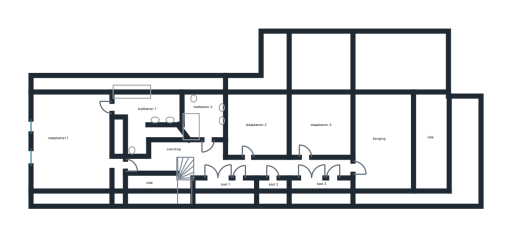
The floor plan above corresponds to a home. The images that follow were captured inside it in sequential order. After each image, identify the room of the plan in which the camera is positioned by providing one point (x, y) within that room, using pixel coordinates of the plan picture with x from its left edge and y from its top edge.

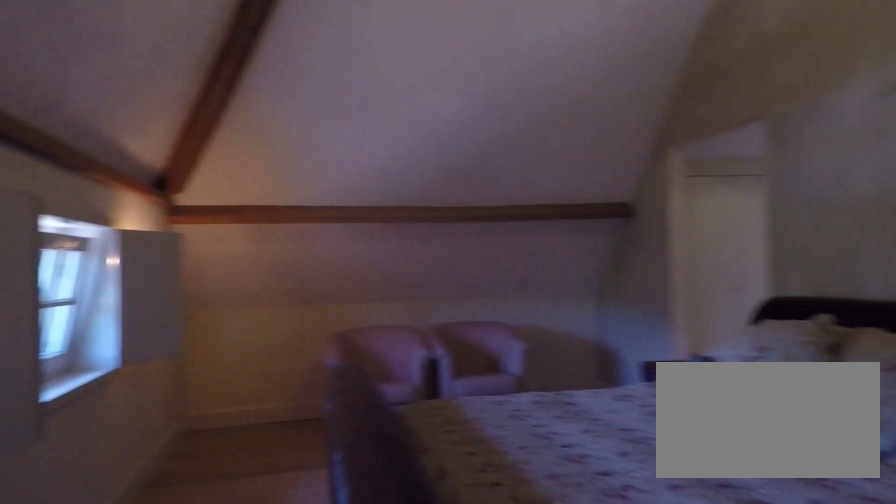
(76, 143)
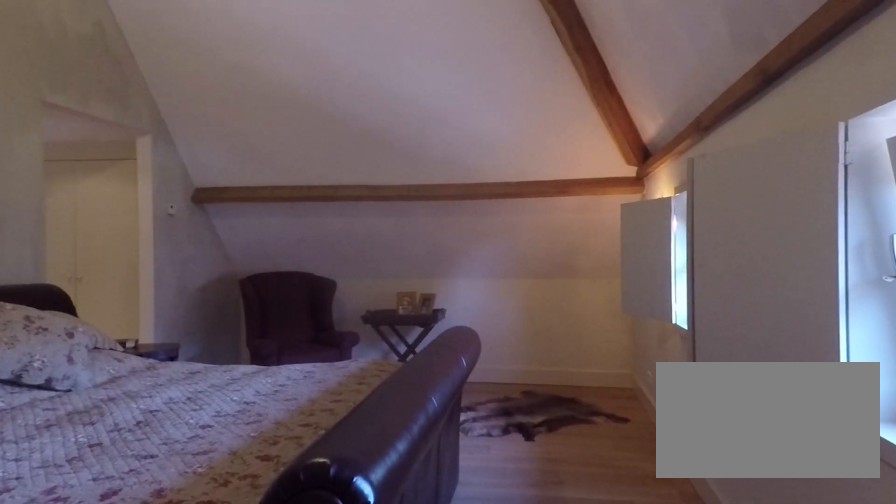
(76, 143)
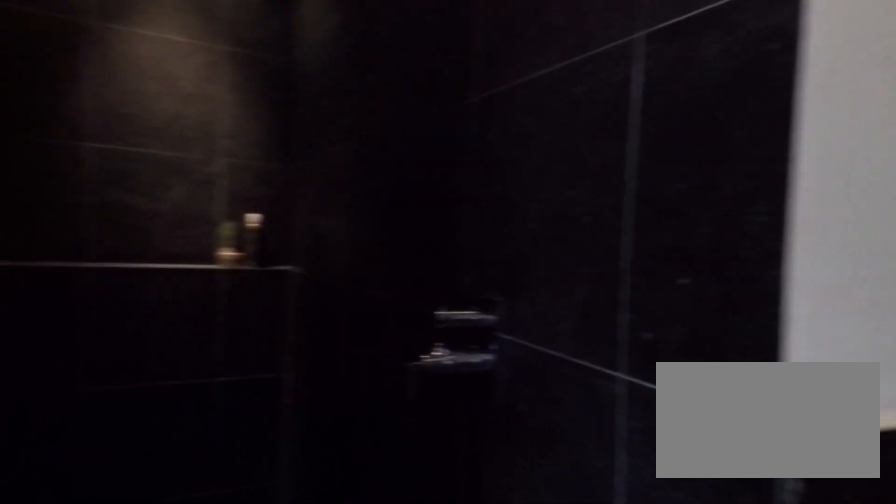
(147, 114)
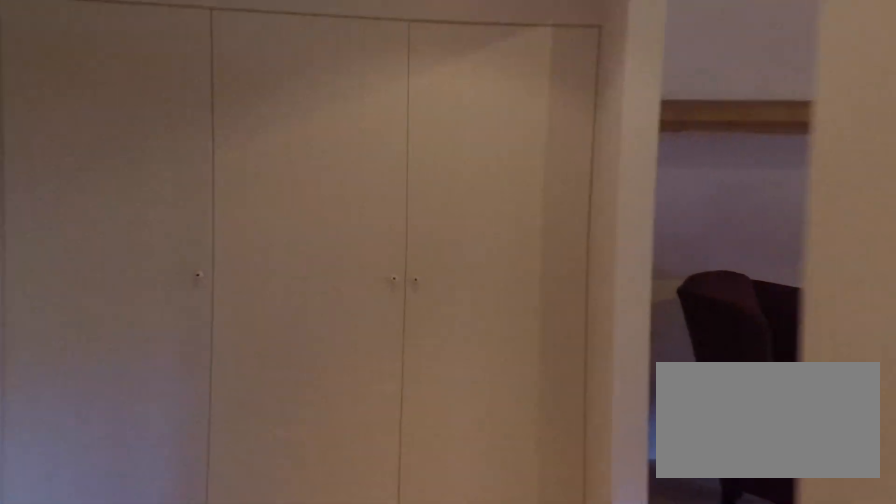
(76, 143)
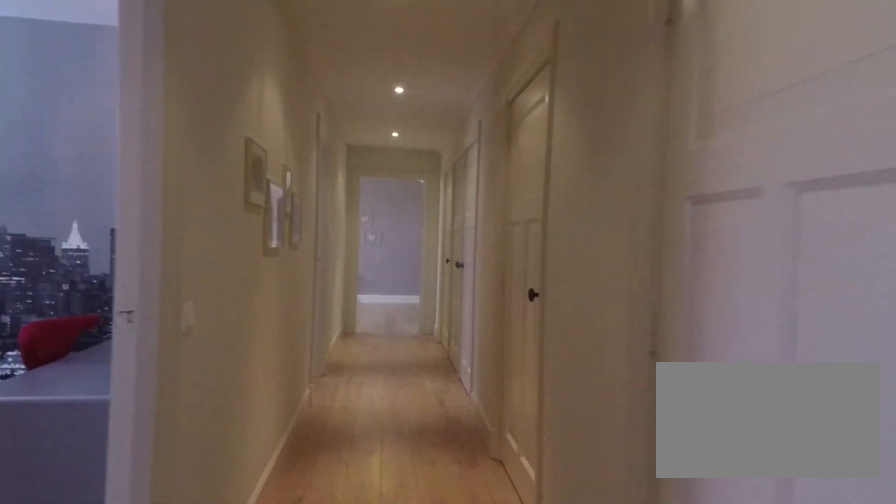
(228, 162)
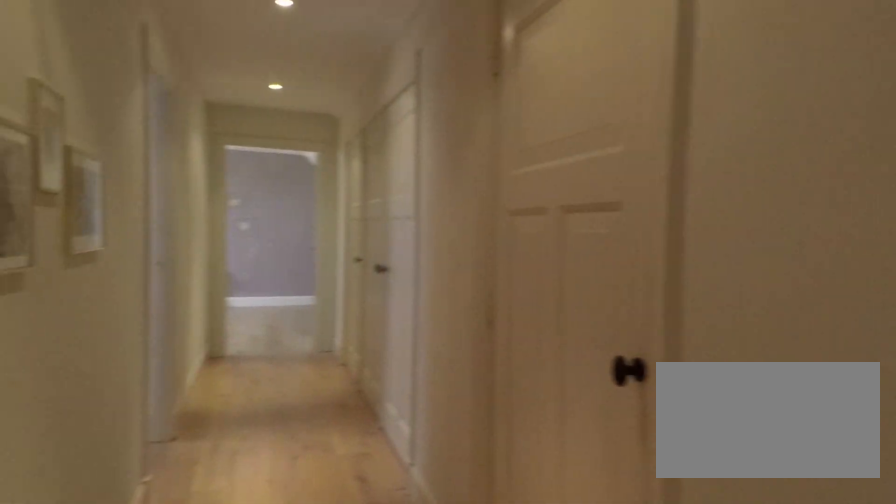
(228, 162)
